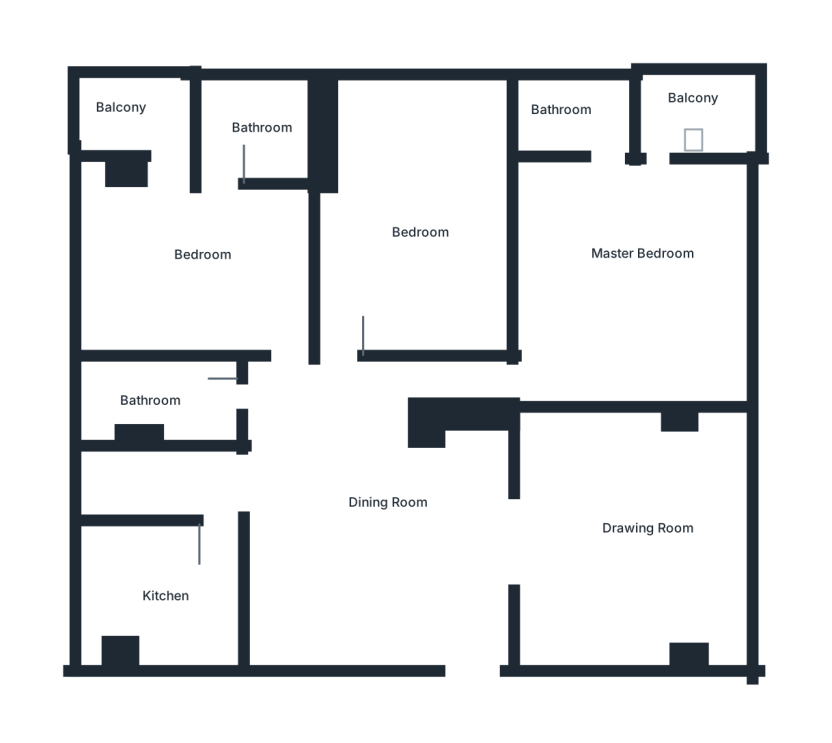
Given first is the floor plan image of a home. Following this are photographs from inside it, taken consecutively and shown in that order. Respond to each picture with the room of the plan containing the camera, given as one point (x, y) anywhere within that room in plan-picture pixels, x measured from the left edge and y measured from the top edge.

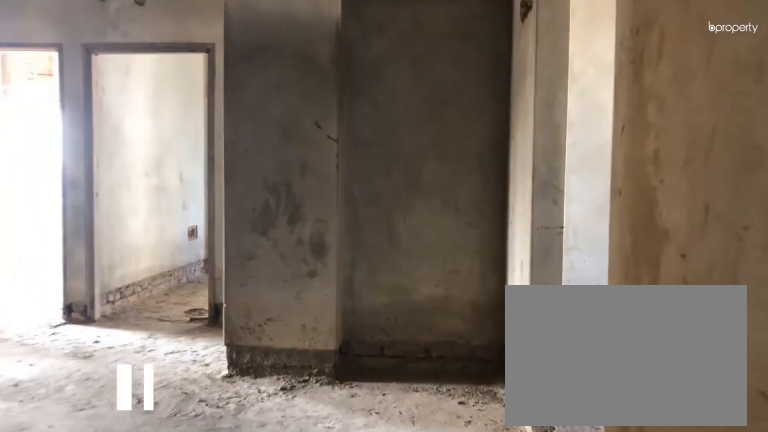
(466, 643)
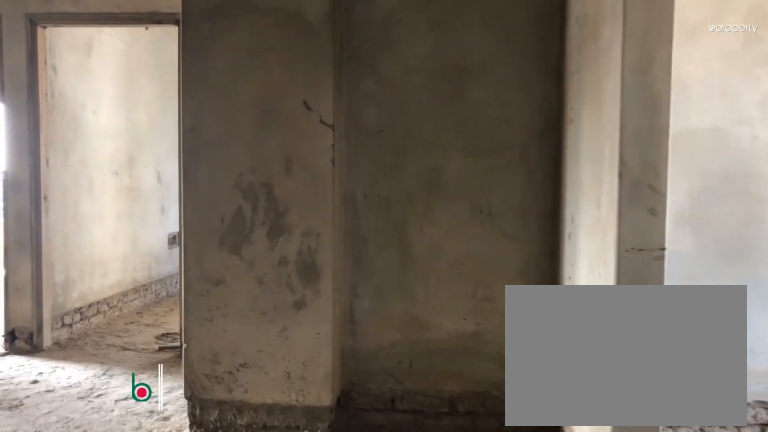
(466, 643)
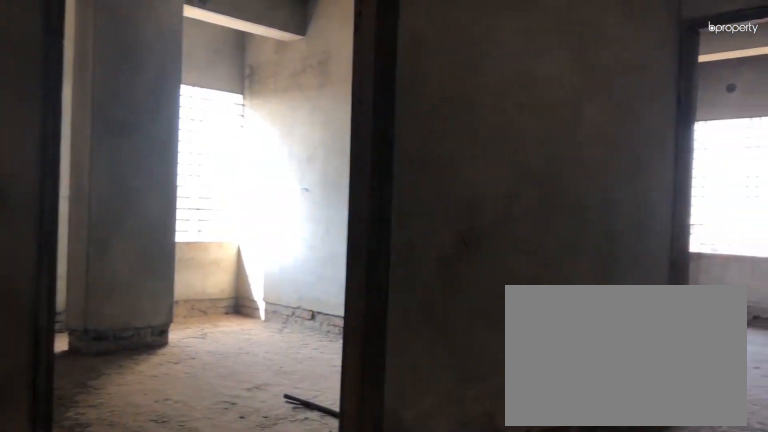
(388, 493)
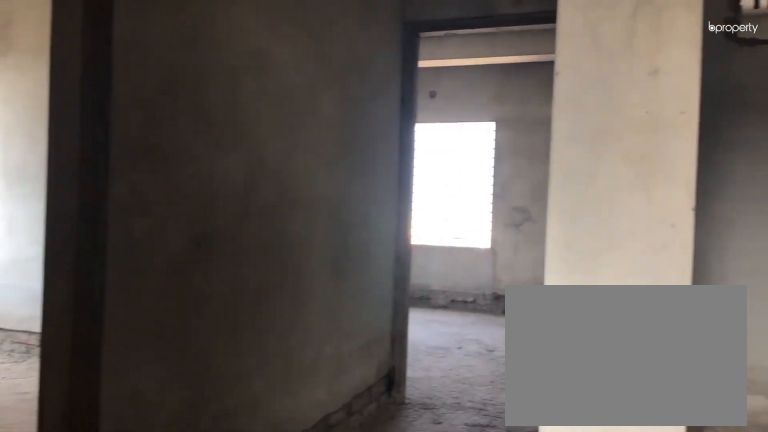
(388, 493)
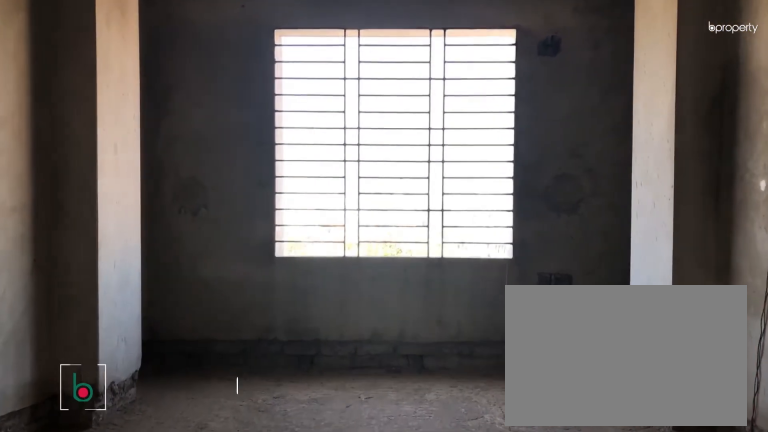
(646, 540)
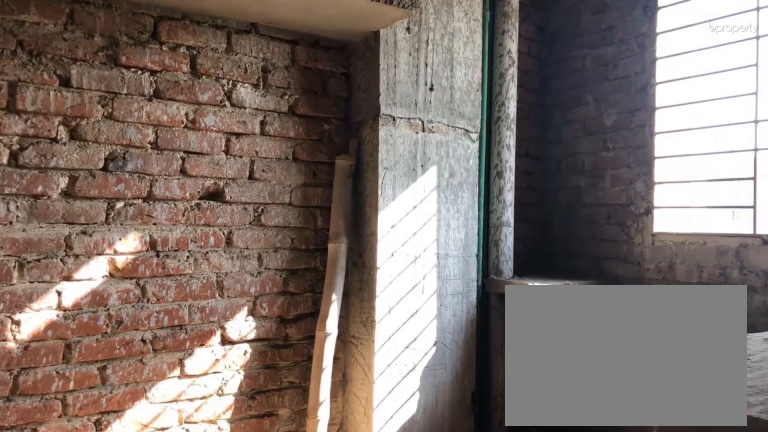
(153, 600)
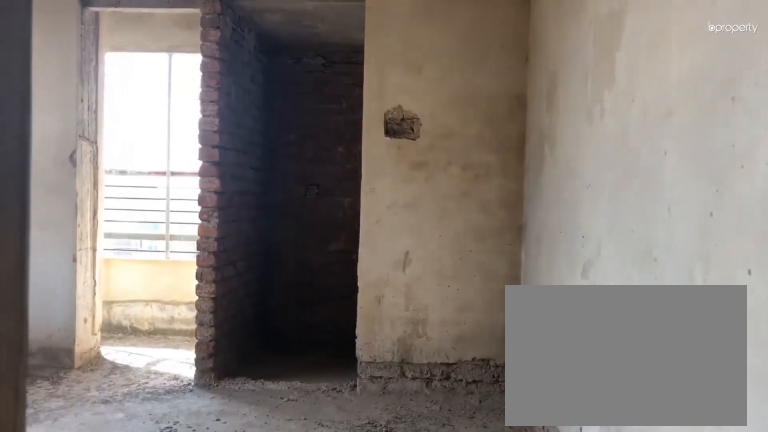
(269, 317)
